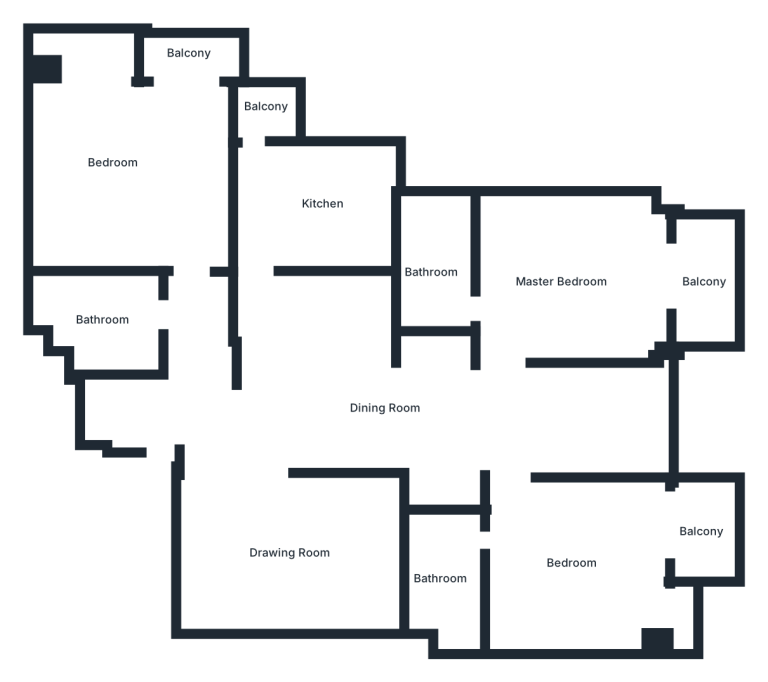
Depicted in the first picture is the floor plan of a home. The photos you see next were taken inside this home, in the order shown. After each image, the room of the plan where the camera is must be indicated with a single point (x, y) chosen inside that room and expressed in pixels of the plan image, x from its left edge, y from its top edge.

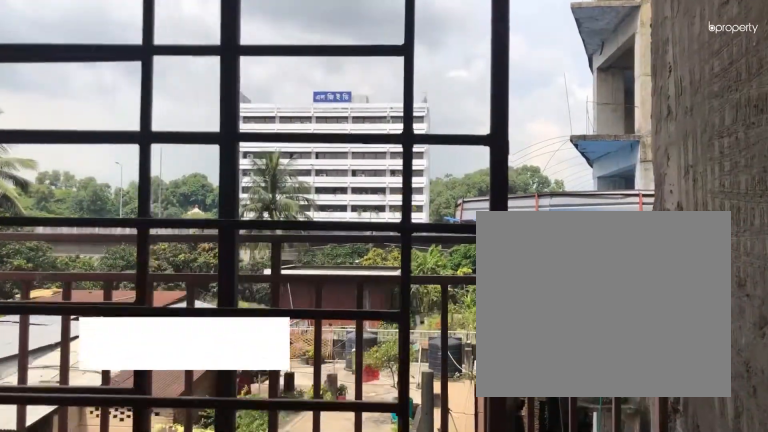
(702, 278)
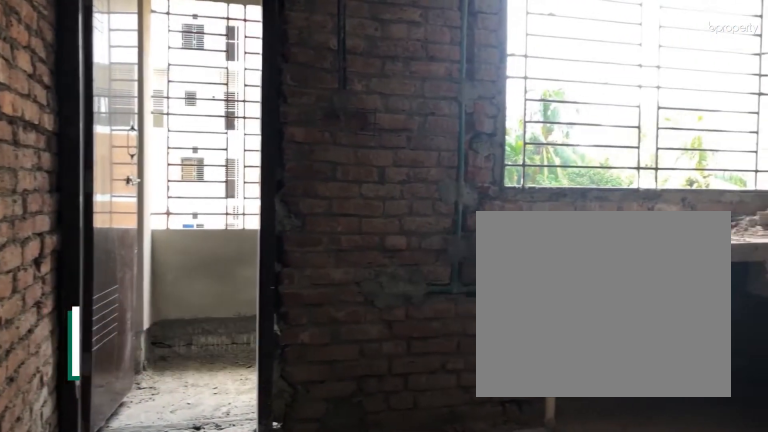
(324, 194)
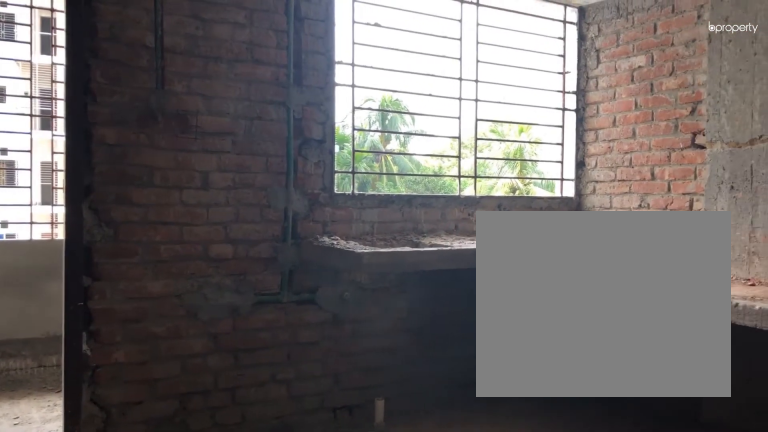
(324, 194)
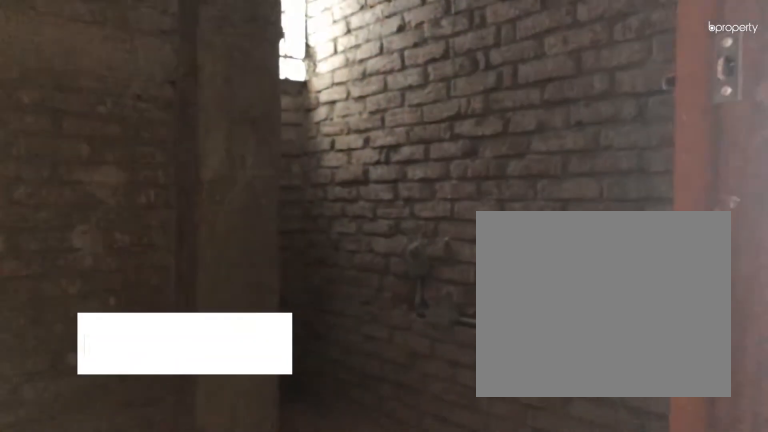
(107, 315)
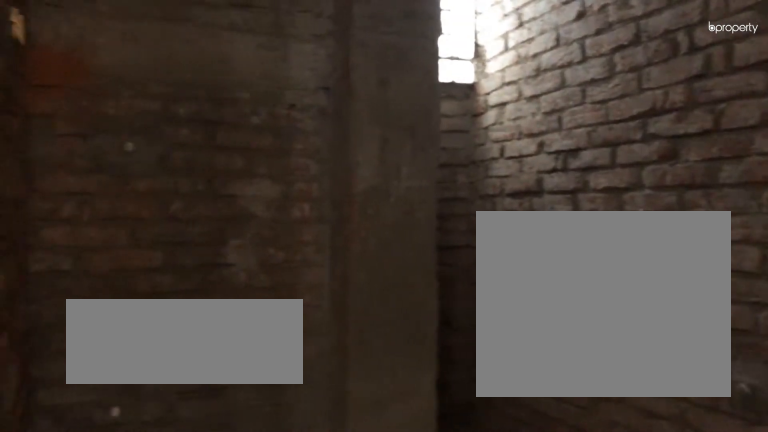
(107, 315)
